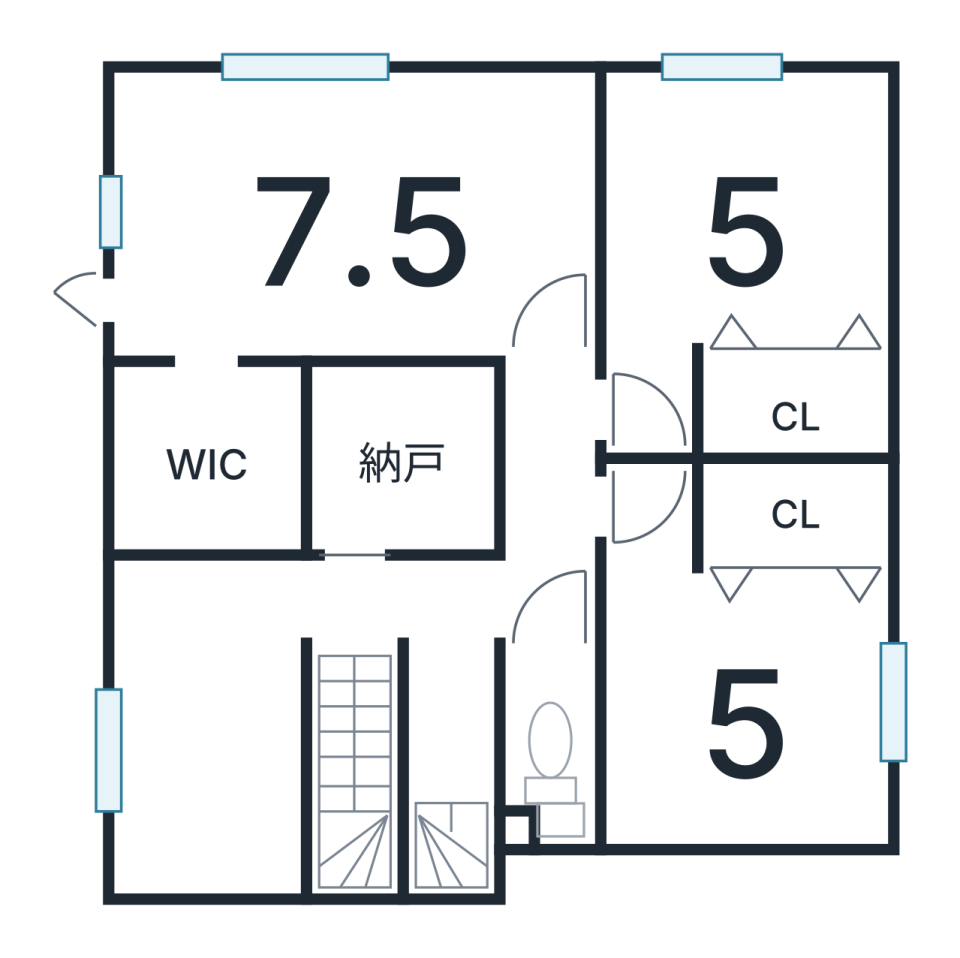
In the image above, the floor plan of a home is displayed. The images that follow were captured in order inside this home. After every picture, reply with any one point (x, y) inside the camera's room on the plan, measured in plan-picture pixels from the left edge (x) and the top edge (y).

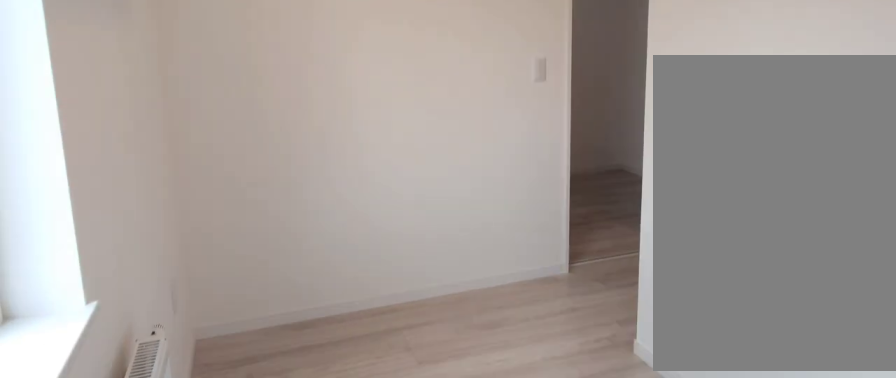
(207, 779)
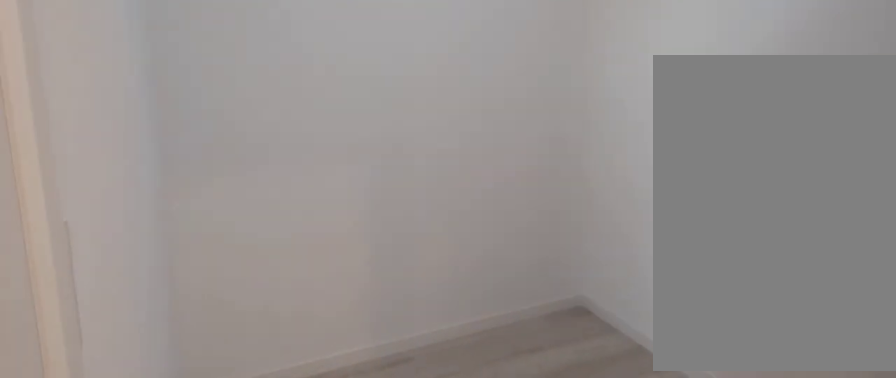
(396, 485)
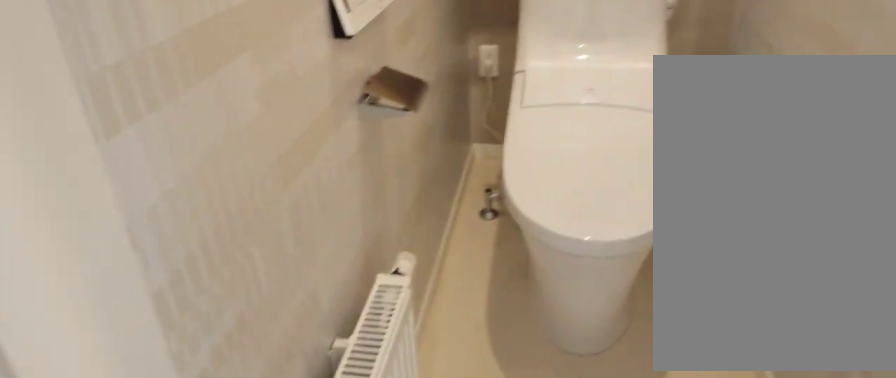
(542, 758)
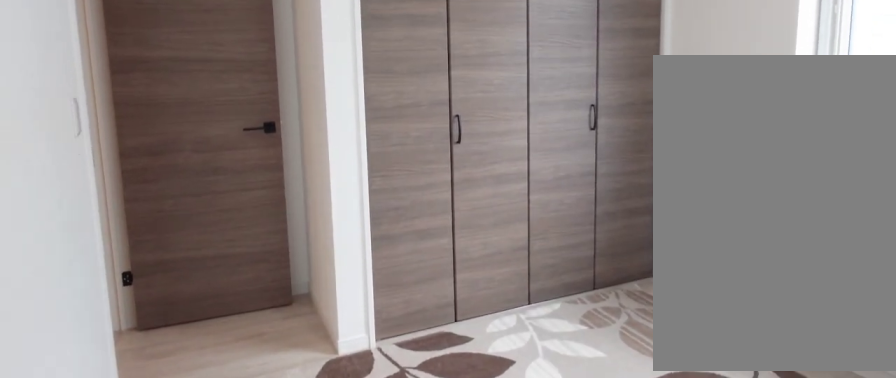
(740, 725)
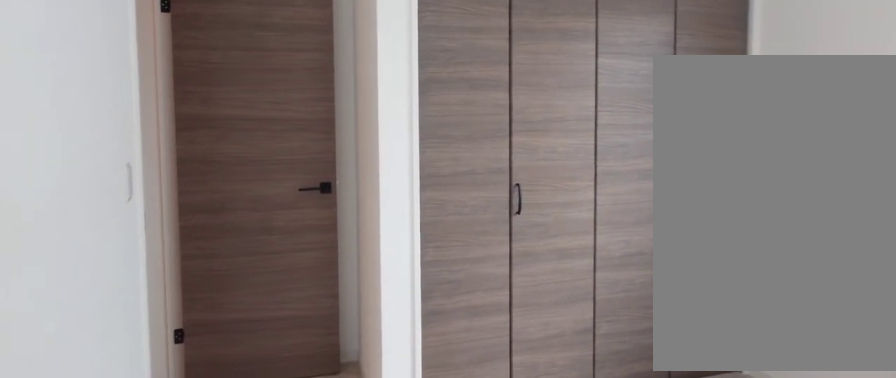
(740, 725)
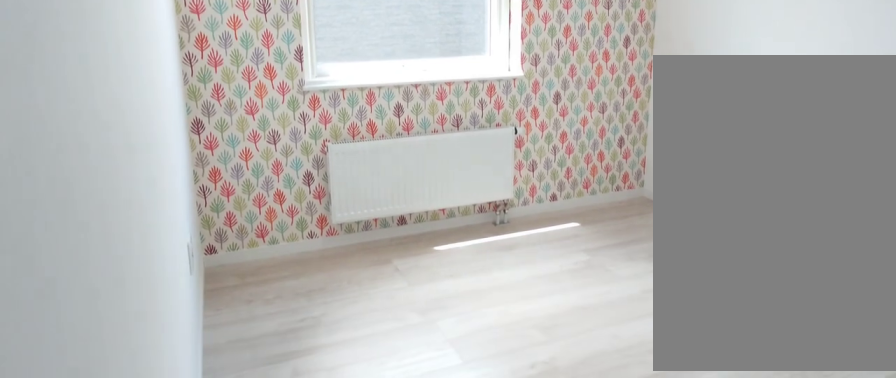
(737, 238)
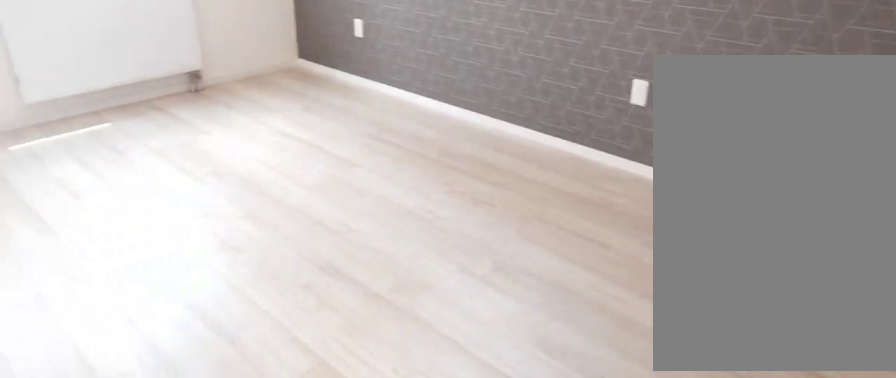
(343, 226)
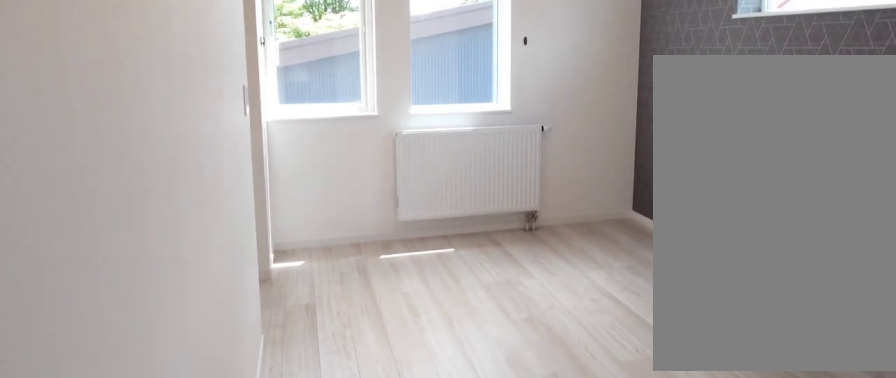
(343, 226)
